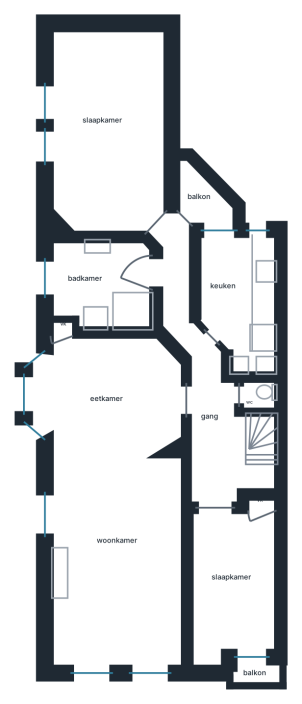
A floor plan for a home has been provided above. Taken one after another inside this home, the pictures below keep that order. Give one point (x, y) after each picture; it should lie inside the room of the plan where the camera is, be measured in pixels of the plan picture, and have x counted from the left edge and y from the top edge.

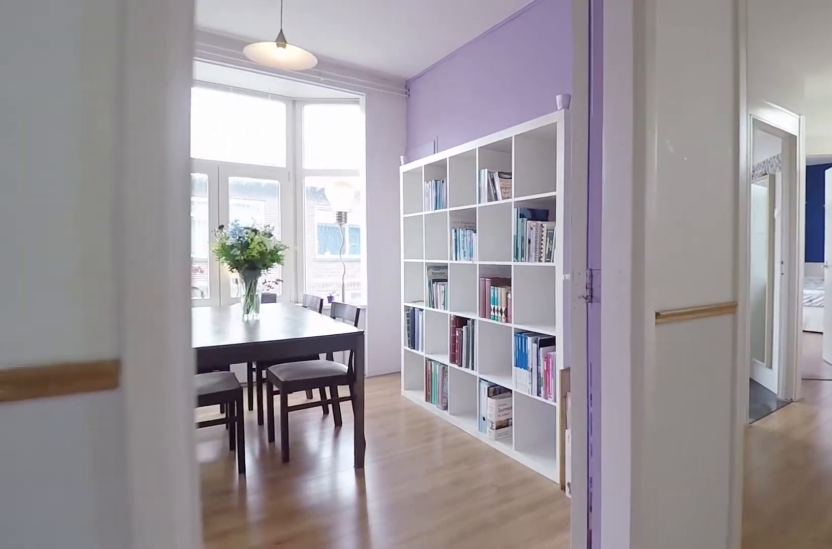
(259, 440)
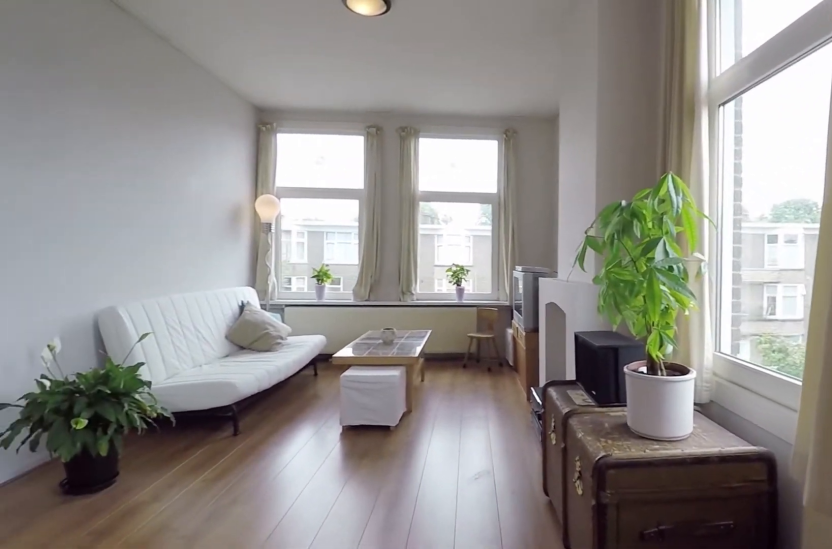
(116, 501)
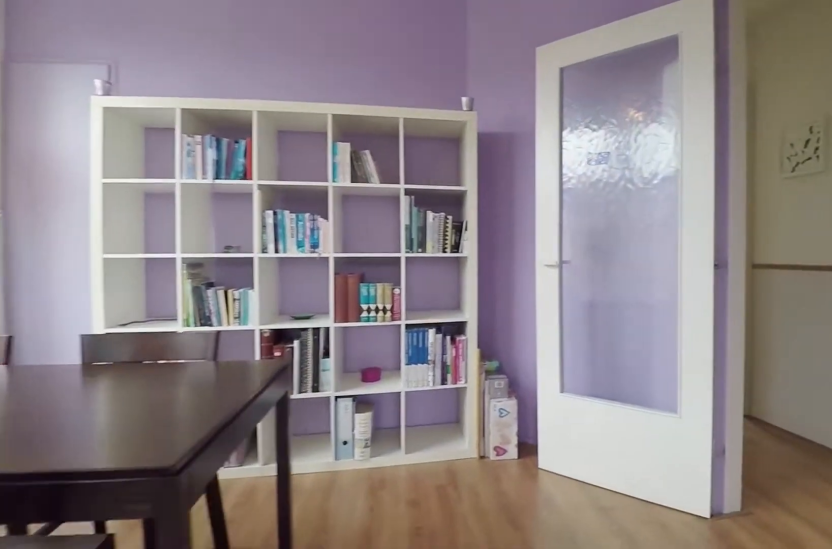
(116, 501)
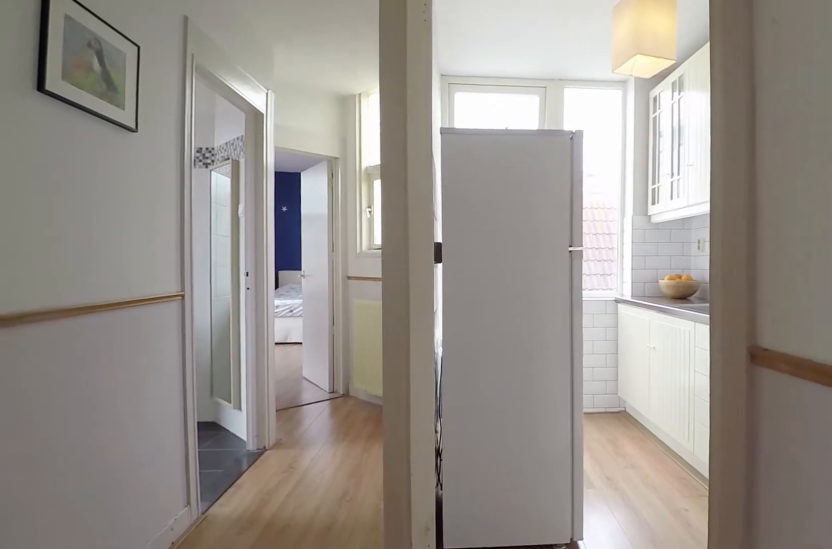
(260, 439)
